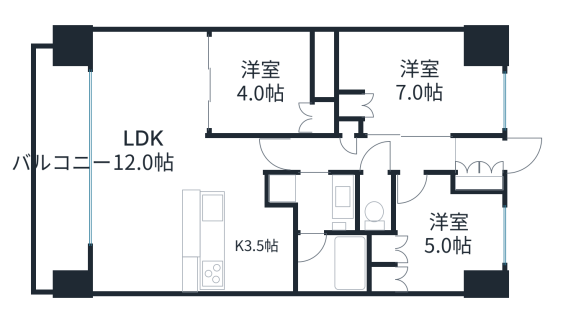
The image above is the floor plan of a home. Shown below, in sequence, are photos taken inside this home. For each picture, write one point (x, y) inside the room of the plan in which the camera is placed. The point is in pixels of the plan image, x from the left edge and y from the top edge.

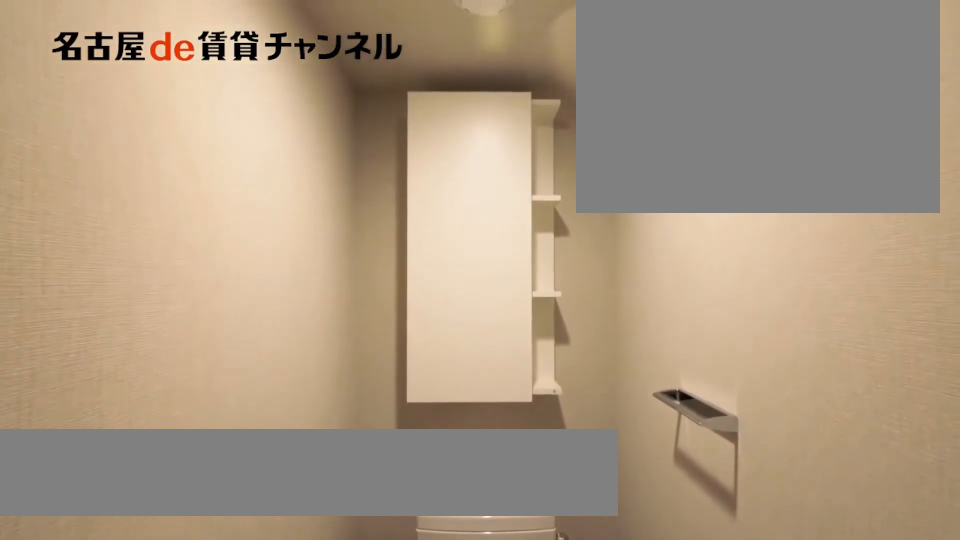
(376, 204)
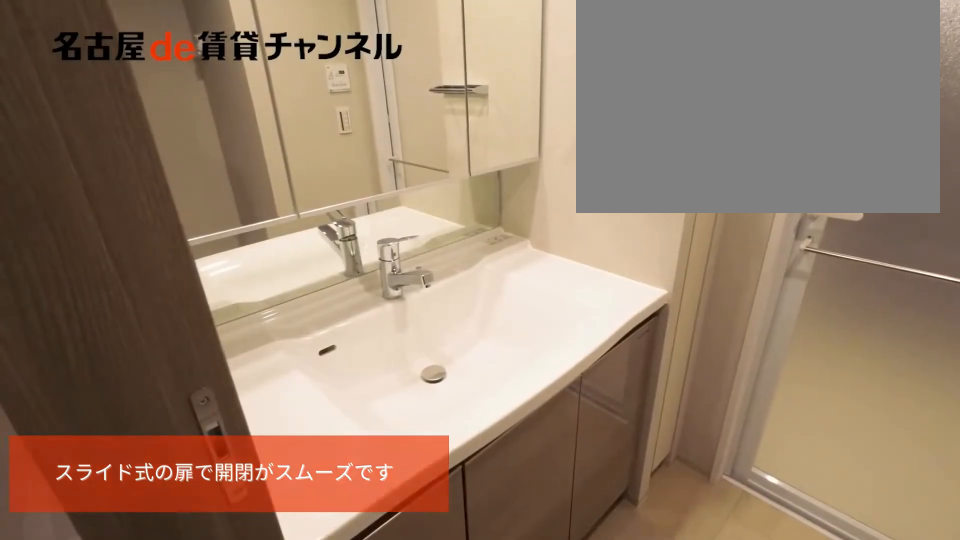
(316, 200)
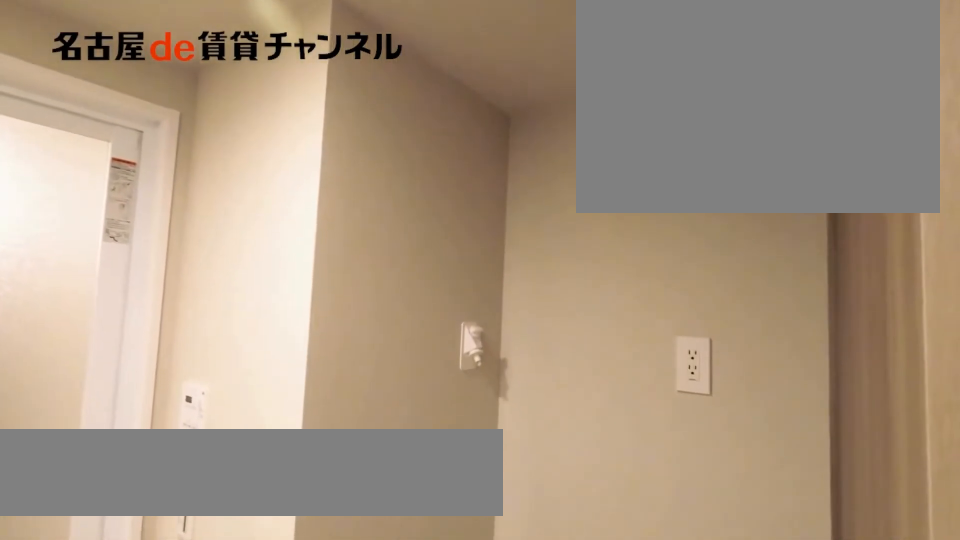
(316, 200)
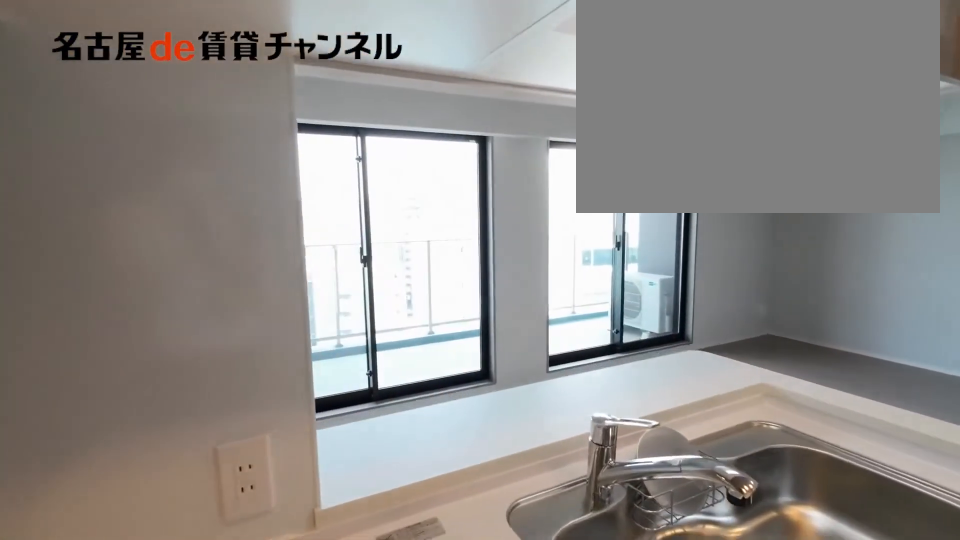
(220, 240)
